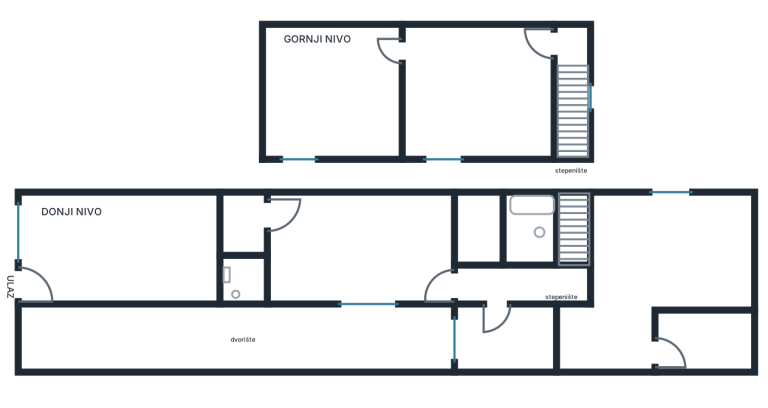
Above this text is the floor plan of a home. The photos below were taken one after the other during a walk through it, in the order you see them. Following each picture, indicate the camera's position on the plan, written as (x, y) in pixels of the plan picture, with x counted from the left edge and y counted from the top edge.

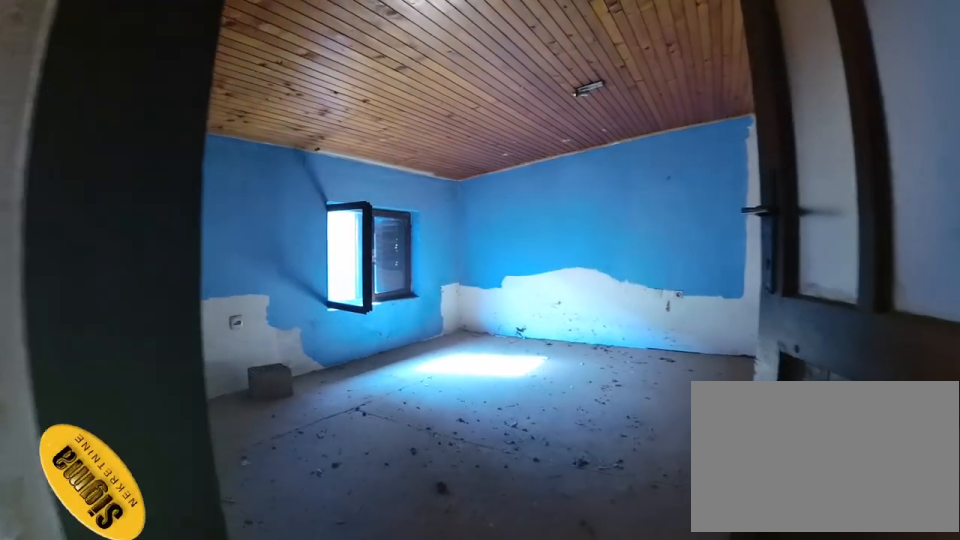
(415, 56)
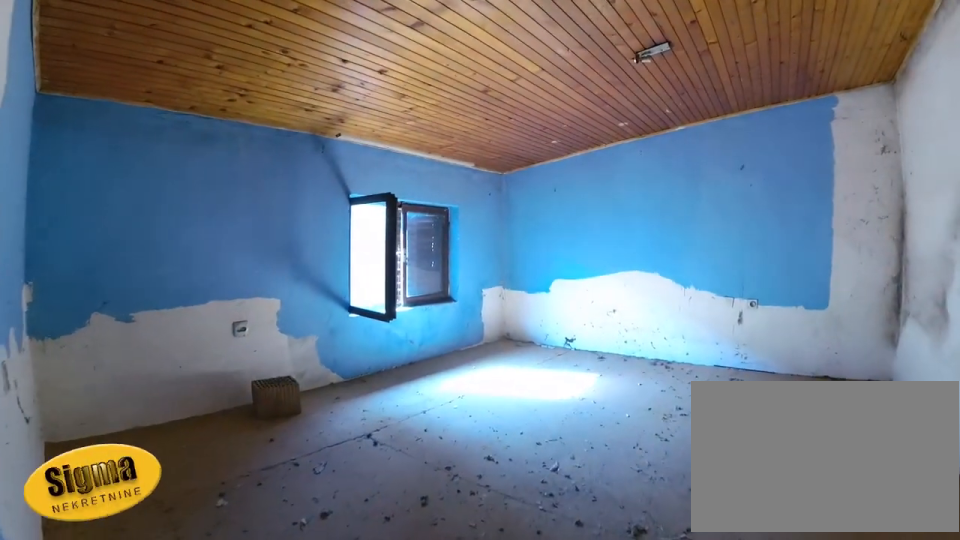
(415, 51)
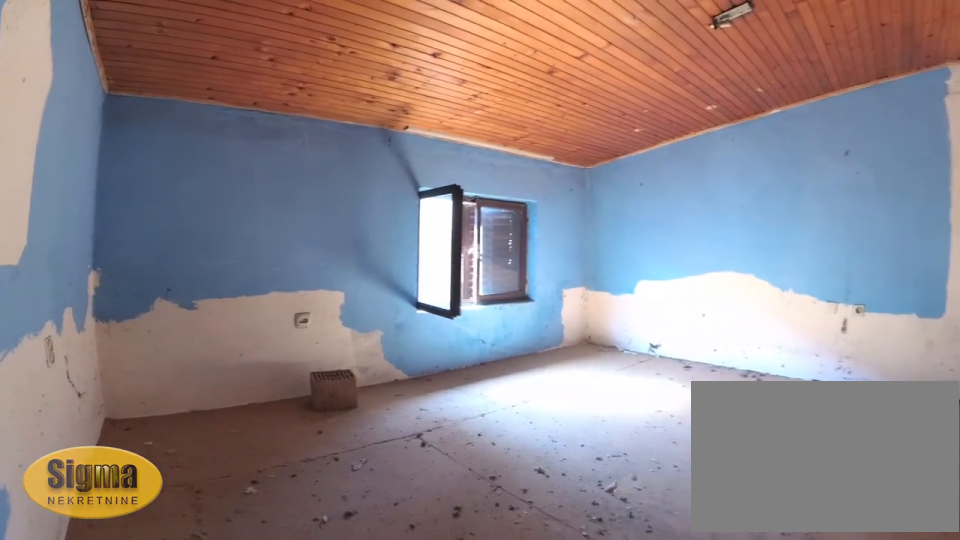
(410, 40)
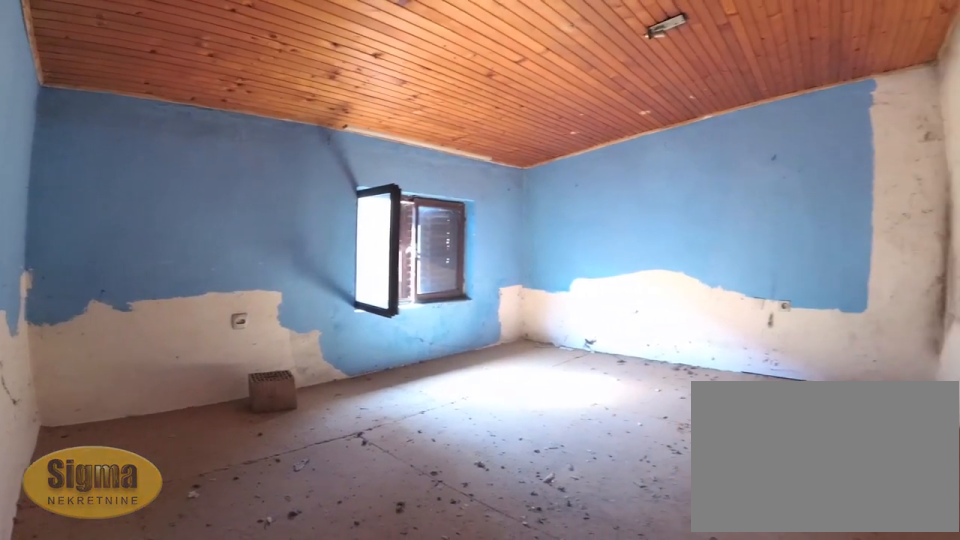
(412, 45)
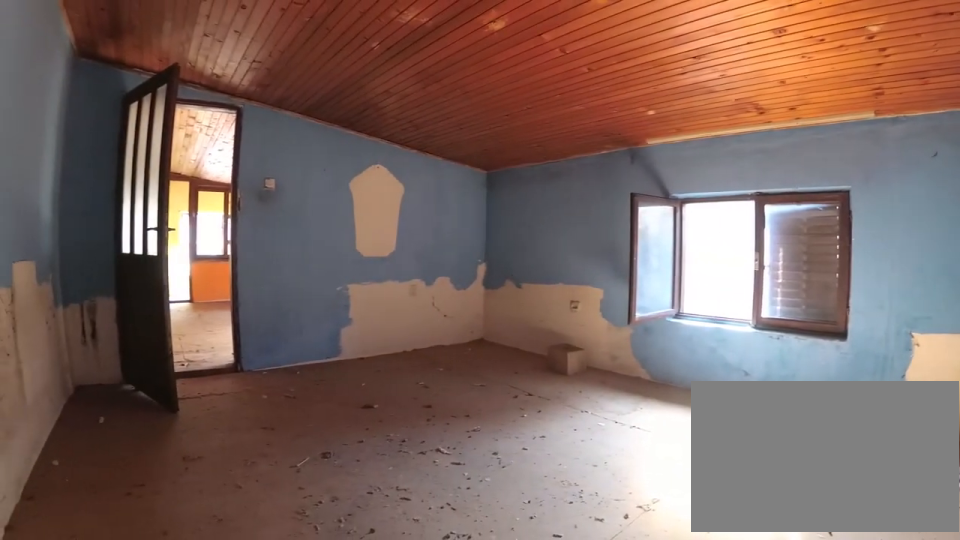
(283, 59)
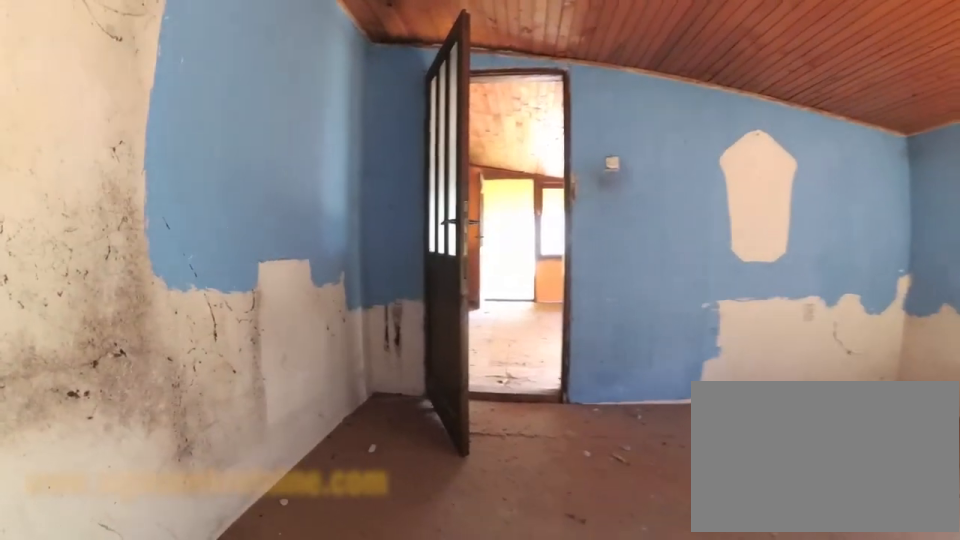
(307, 65)
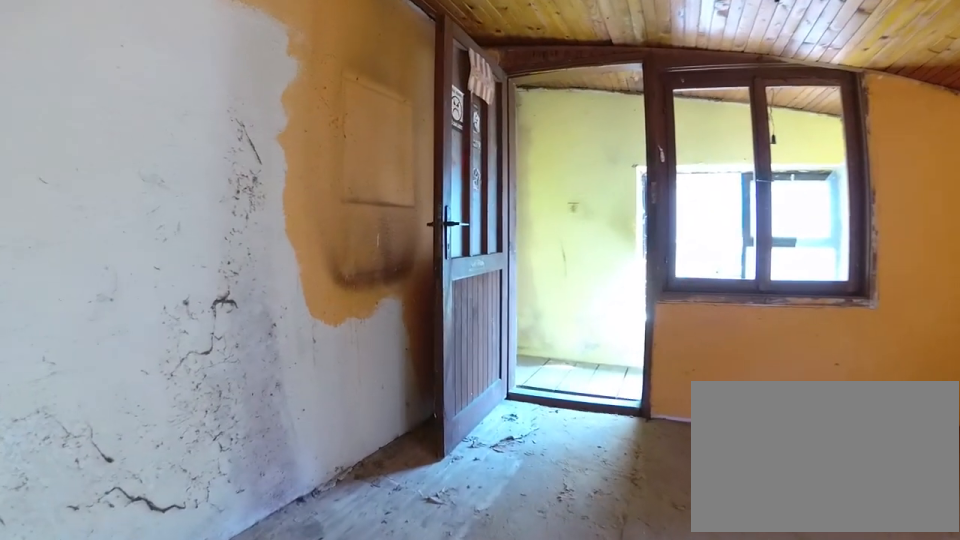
(444, 53)
